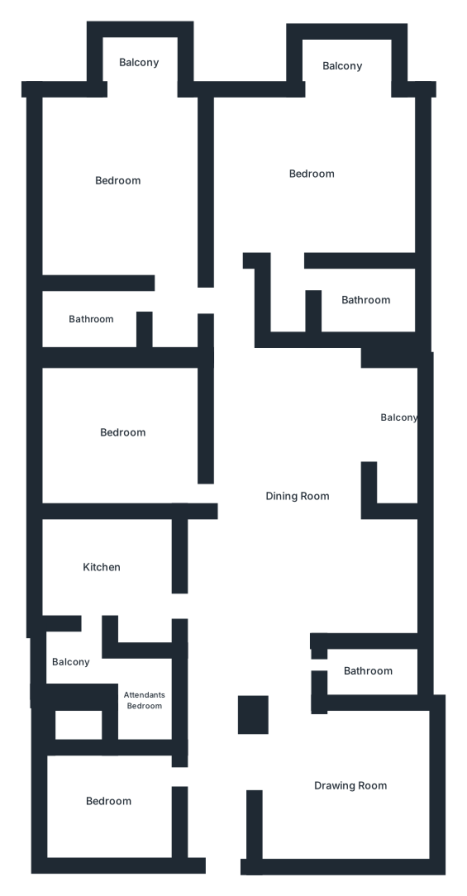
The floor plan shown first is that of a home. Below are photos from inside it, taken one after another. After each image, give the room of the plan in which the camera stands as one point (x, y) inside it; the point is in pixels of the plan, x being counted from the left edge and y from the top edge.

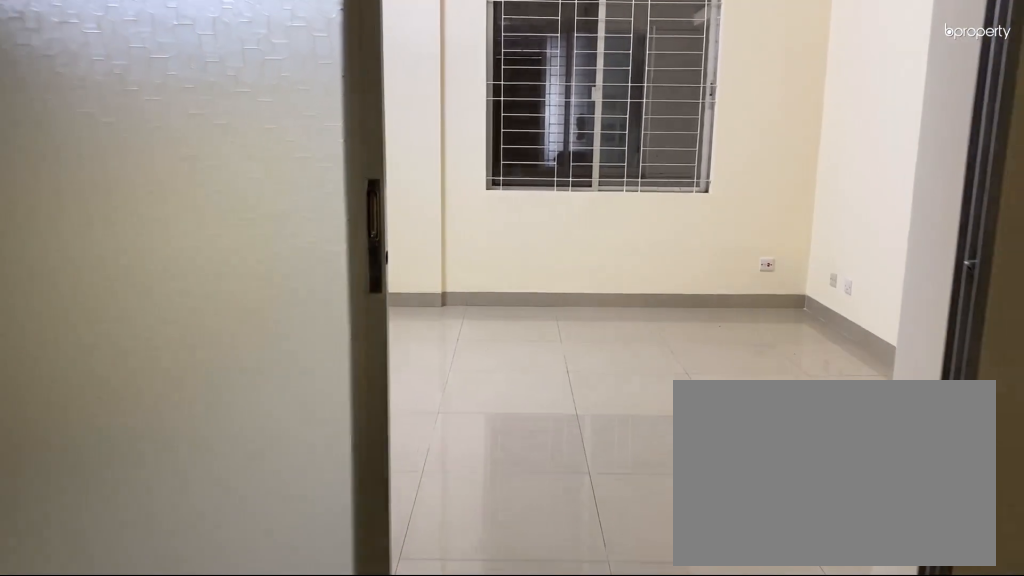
(347, 783)
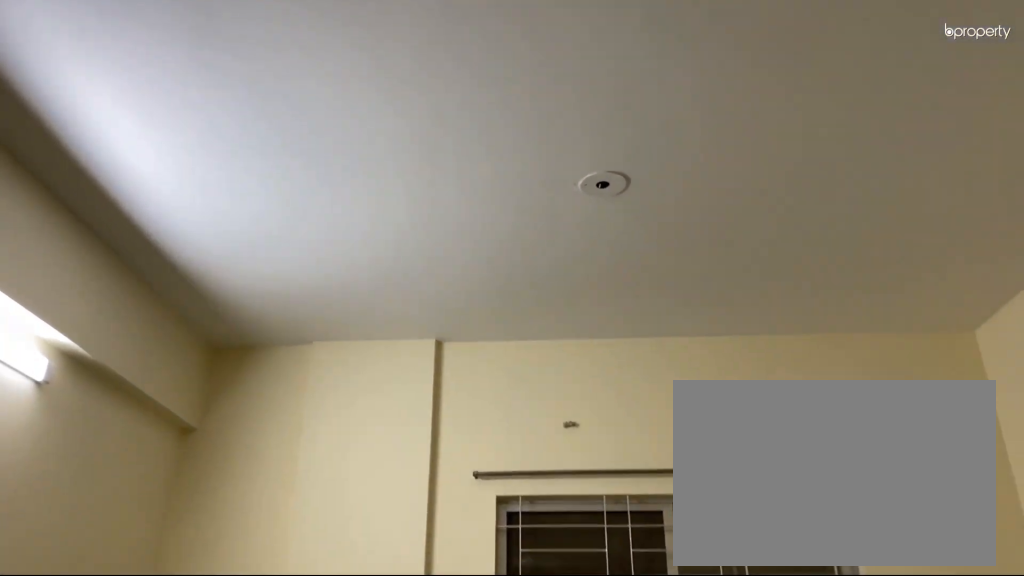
(347, 783)
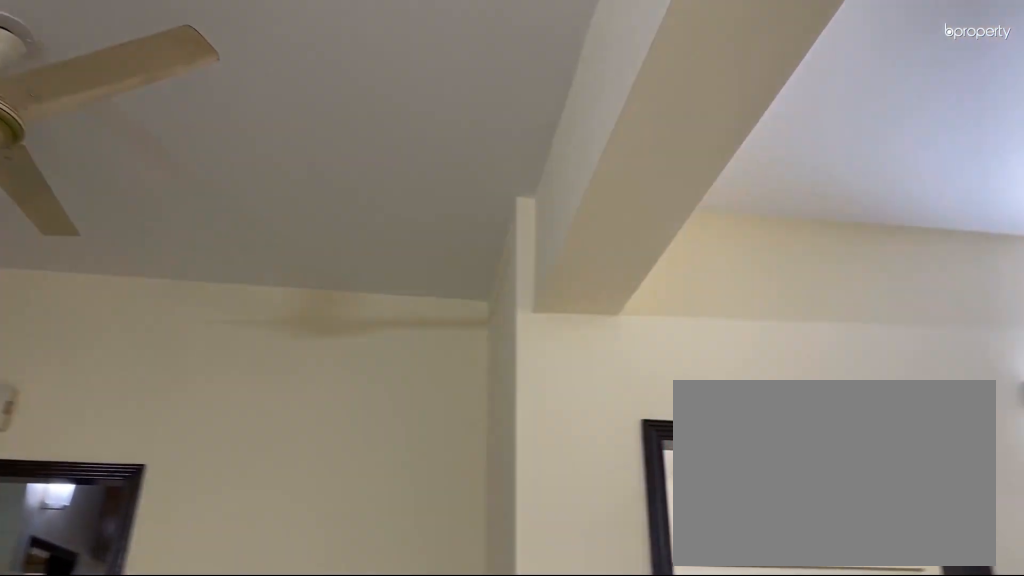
(295, 497)
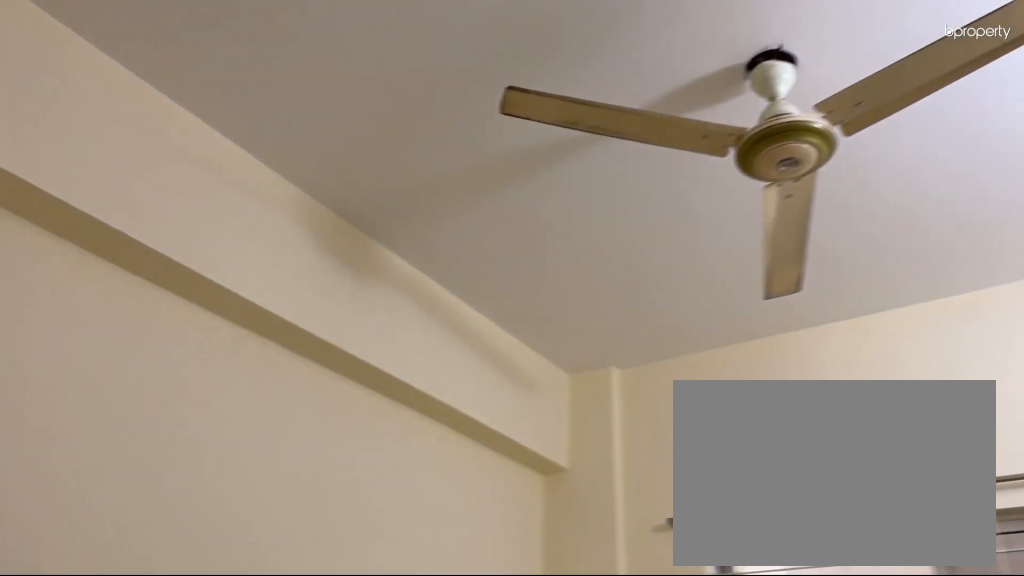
(107, 799)
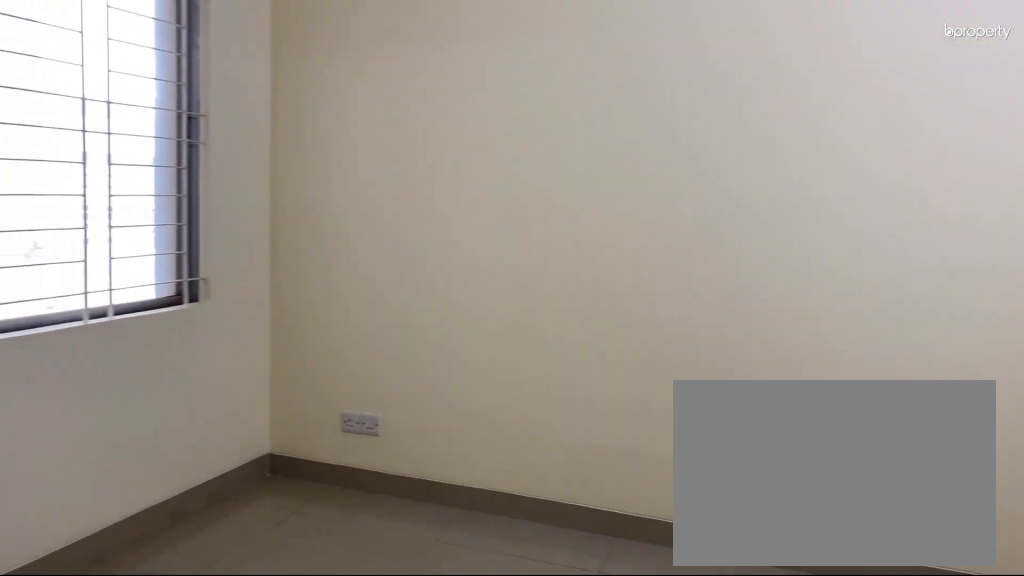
(123, 433)
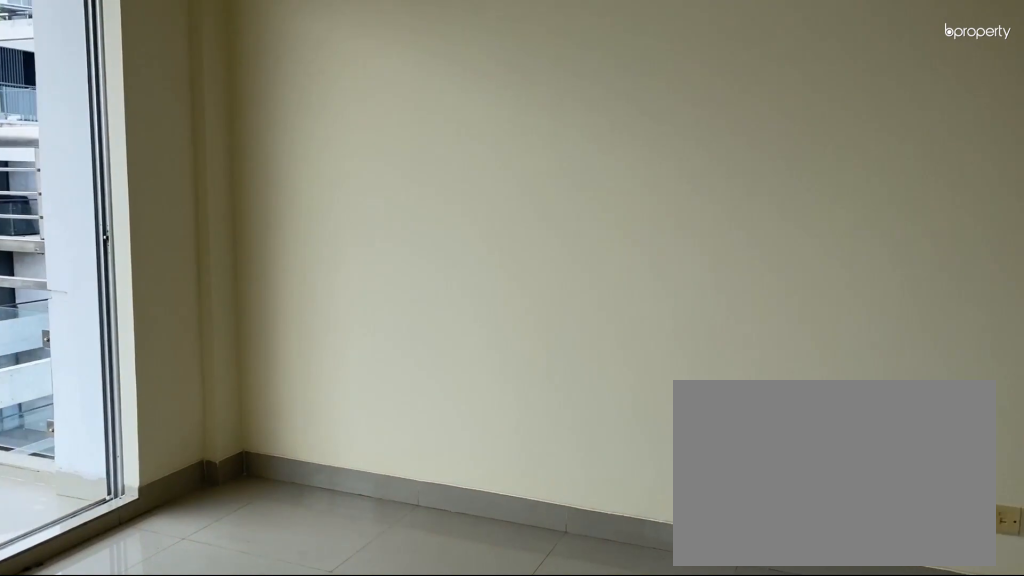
(117, 186)
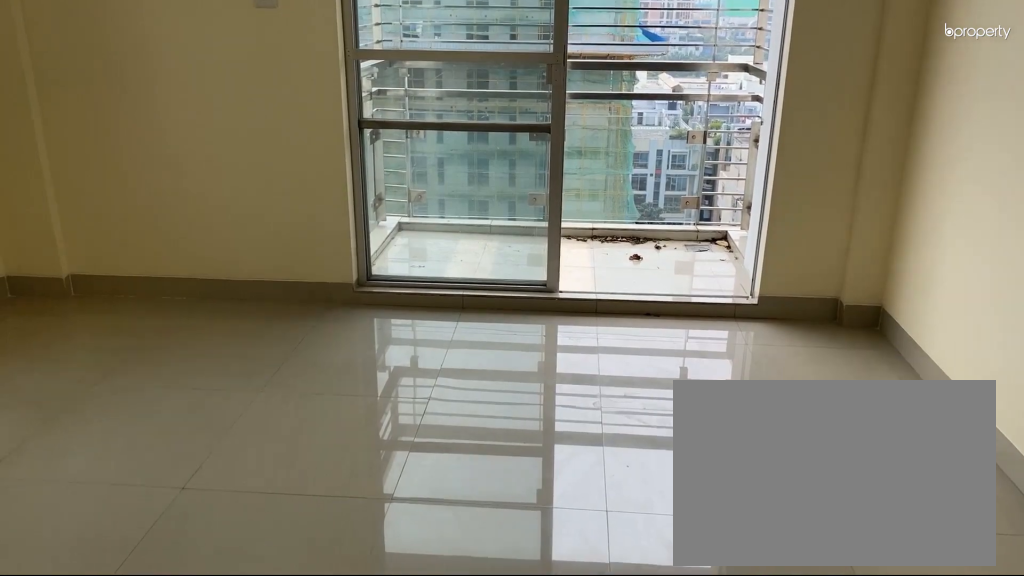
(117, 186)
